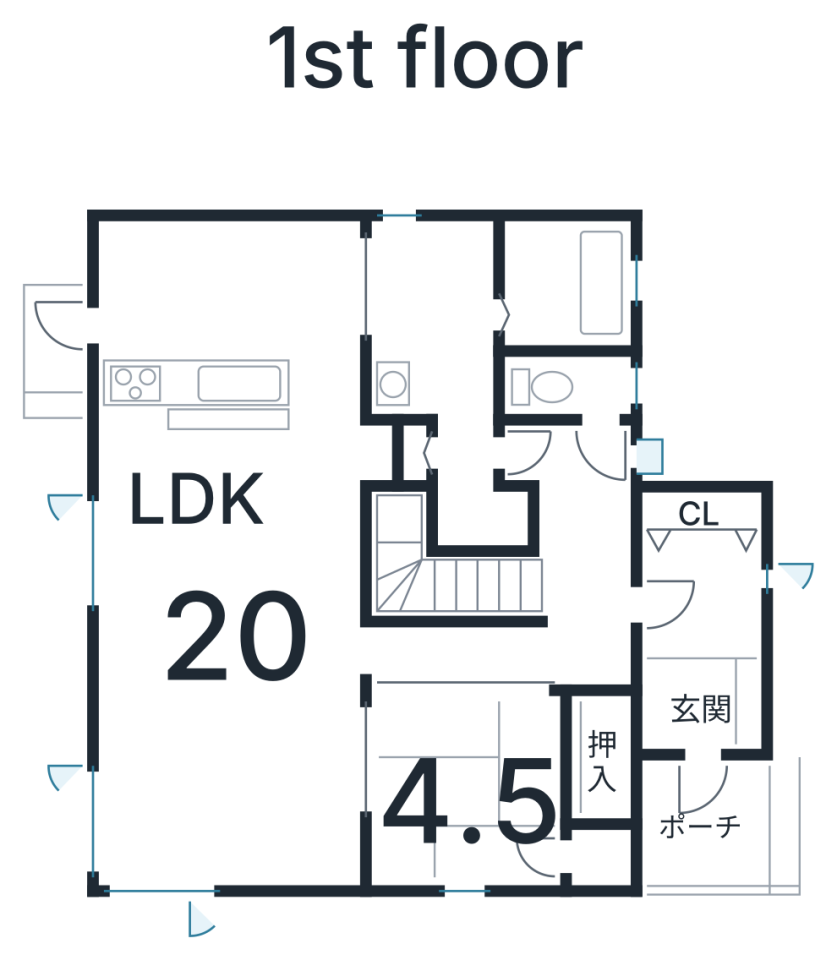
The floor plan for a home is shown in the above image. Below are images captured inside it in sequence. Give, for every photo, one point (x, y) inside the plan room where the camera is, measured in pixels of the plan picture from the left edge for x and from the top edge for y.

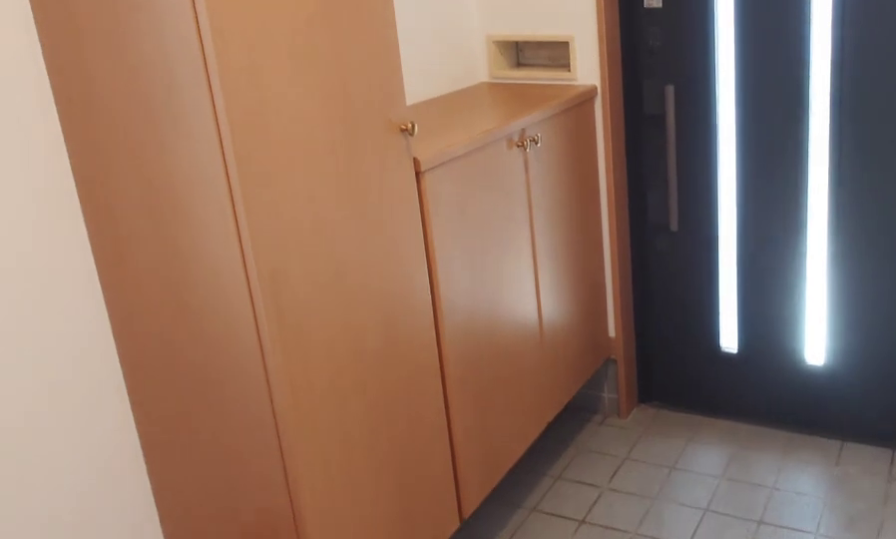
(709, 717)
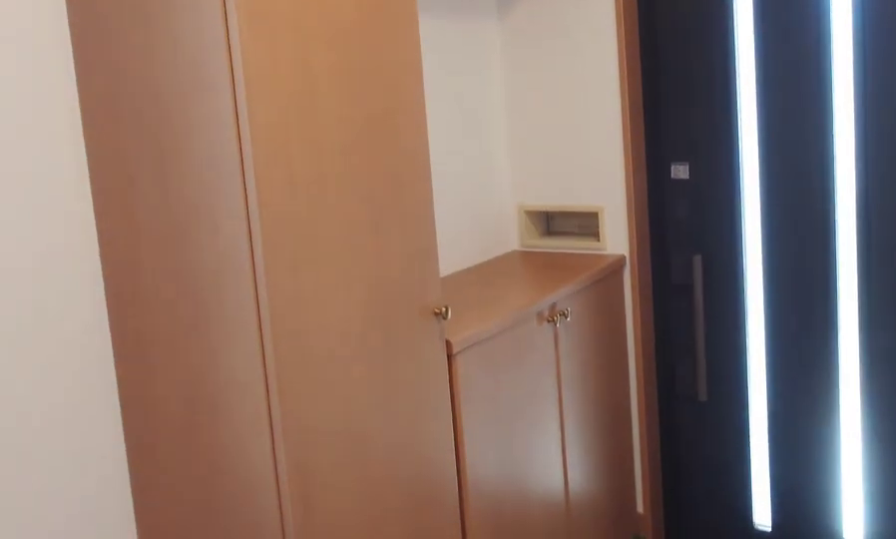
(709, 717)
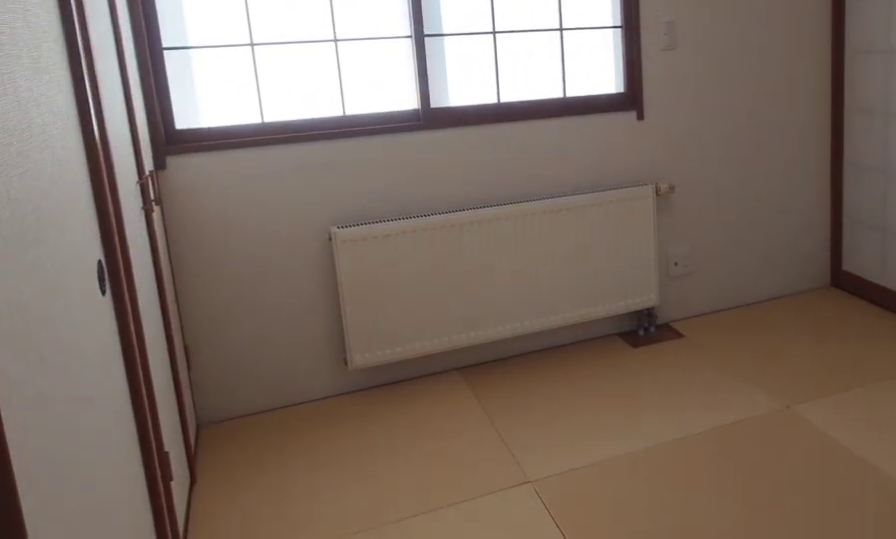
(470, 831)
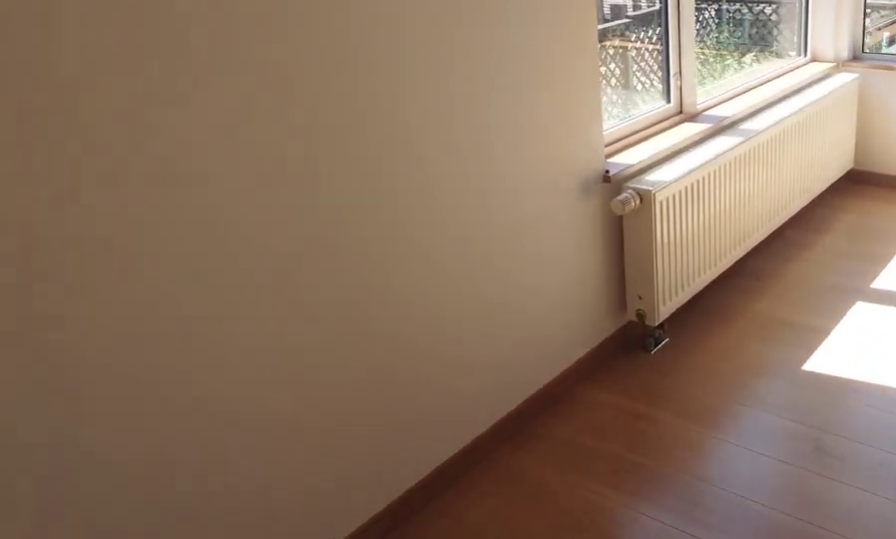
(236, 697)
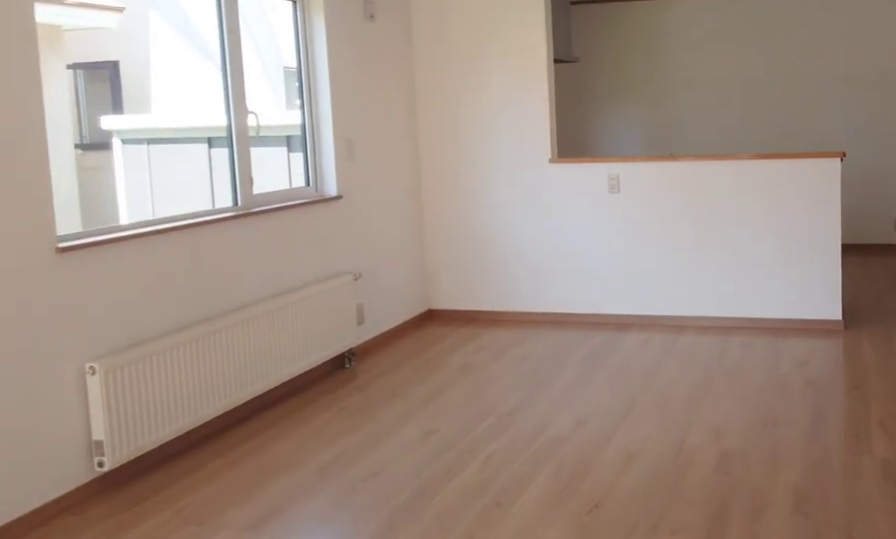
(236, 697)
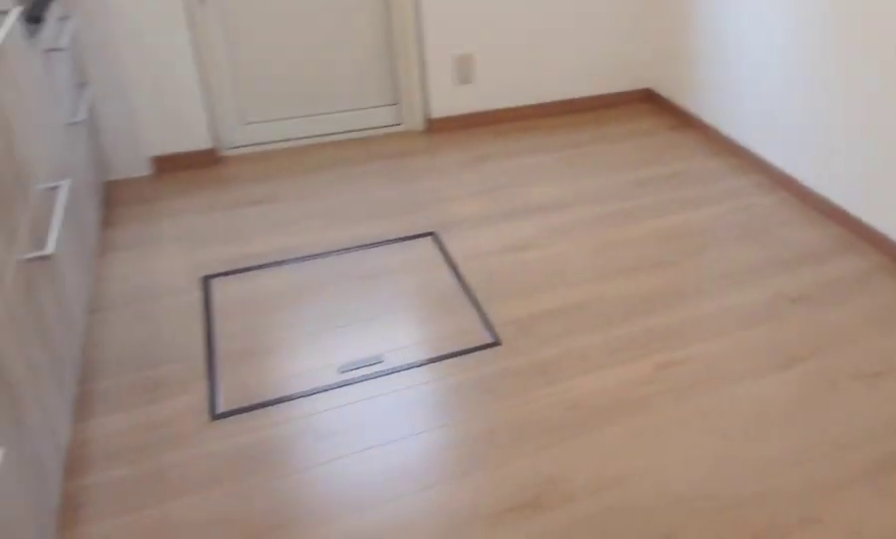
(237, 347)
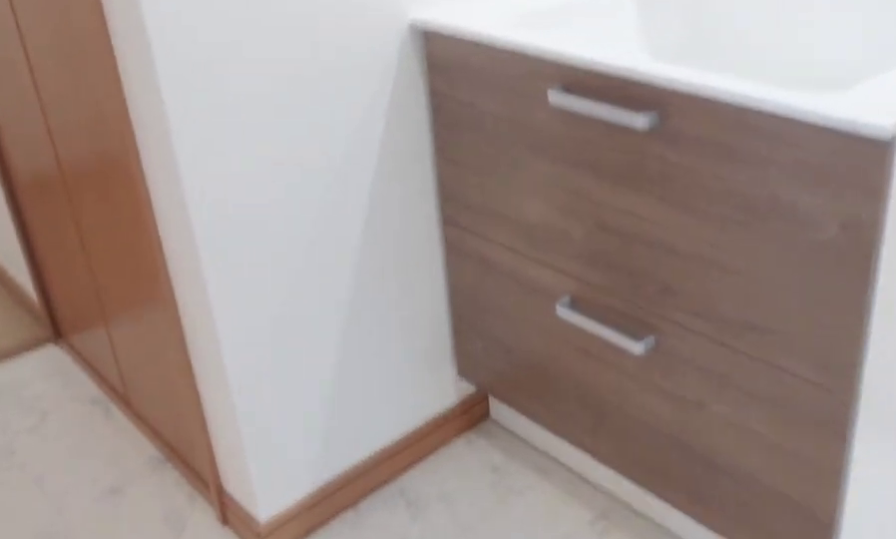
(430, 322)
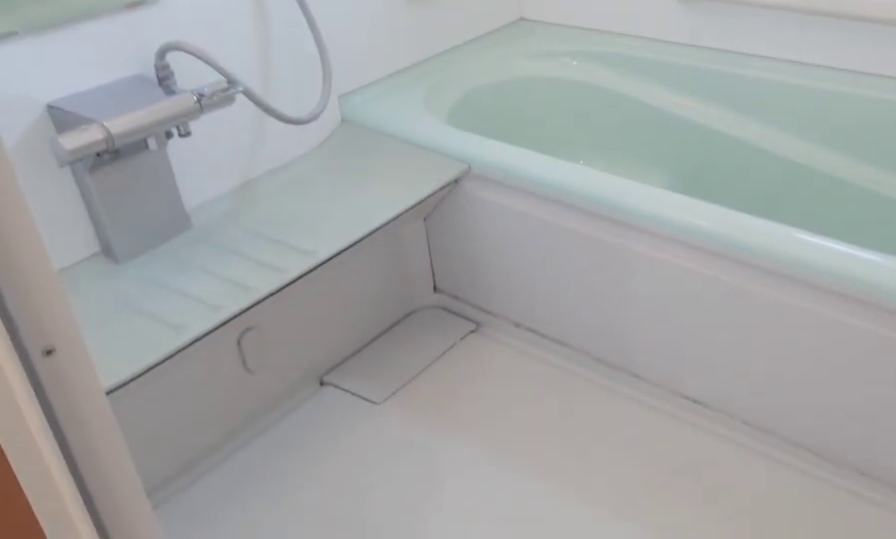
(562, 307)
